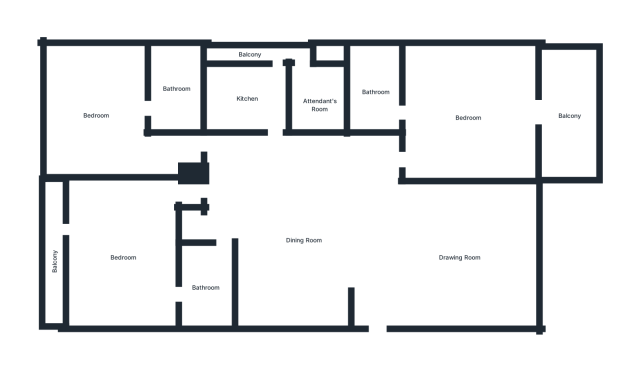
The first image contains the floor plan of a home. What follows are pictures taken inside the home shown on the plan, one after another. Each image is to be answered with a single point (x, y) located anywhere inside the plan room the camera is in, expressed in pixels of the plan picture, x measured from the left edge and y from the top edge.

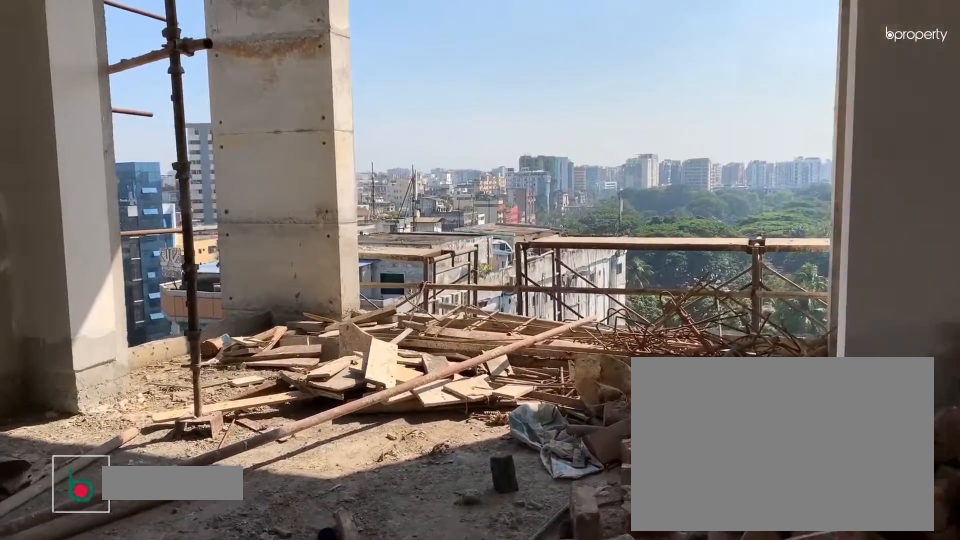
(466, 114)
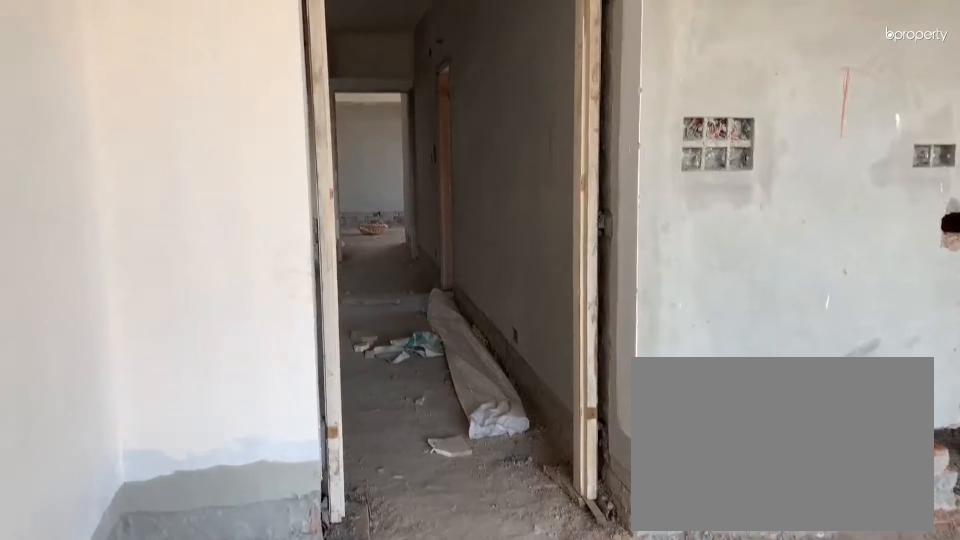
(466, 114)
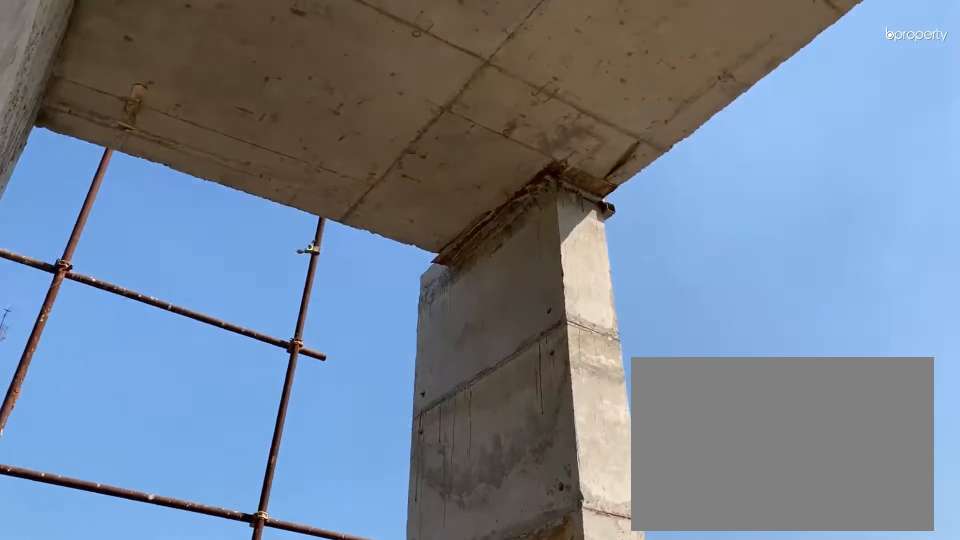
(569, 114)
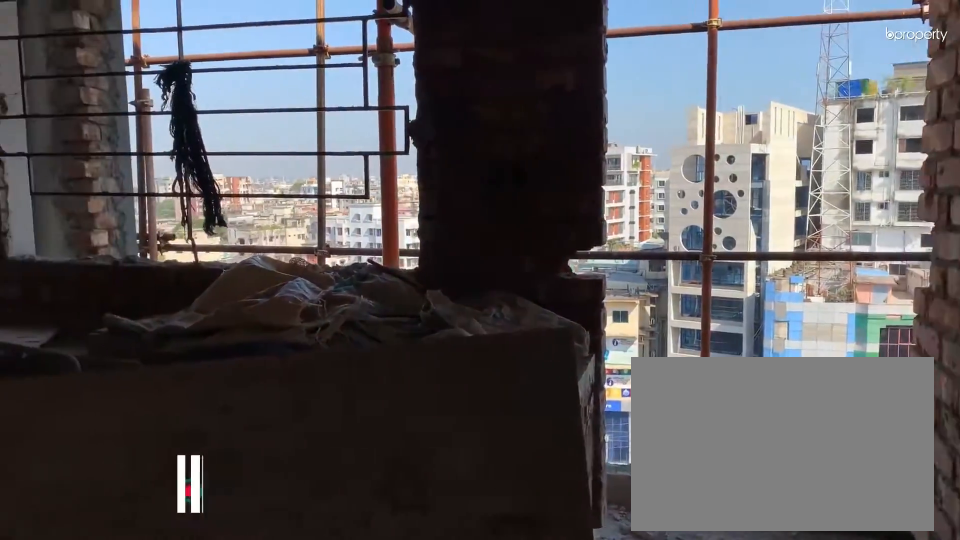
(252, 98)
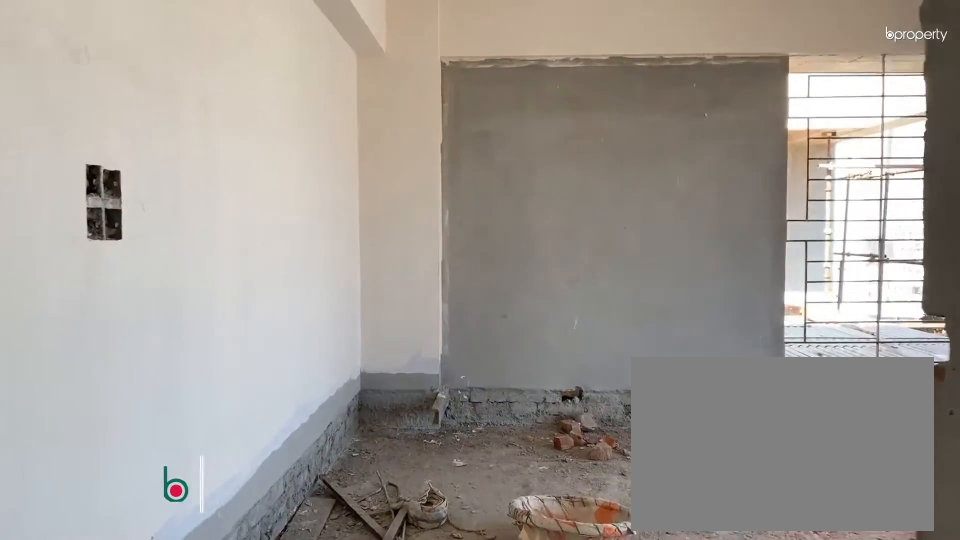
(95, 117)
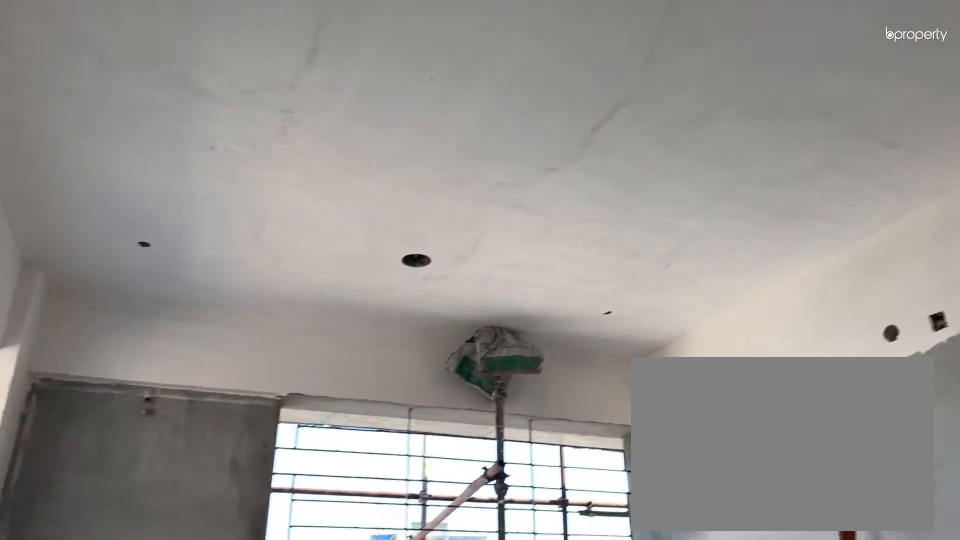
(95, 117)
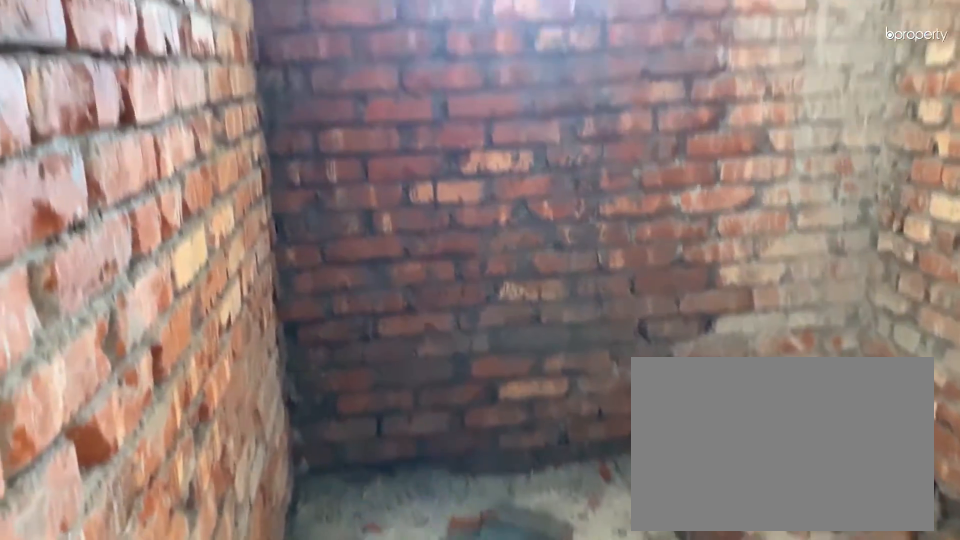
(176, 93)
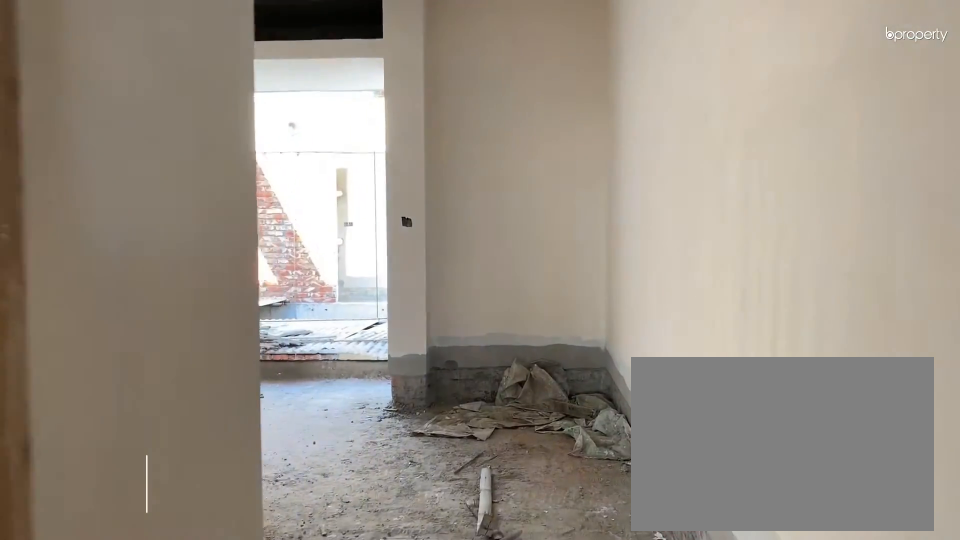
(218, 194)
